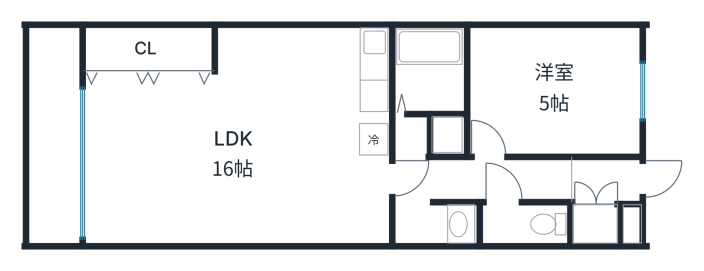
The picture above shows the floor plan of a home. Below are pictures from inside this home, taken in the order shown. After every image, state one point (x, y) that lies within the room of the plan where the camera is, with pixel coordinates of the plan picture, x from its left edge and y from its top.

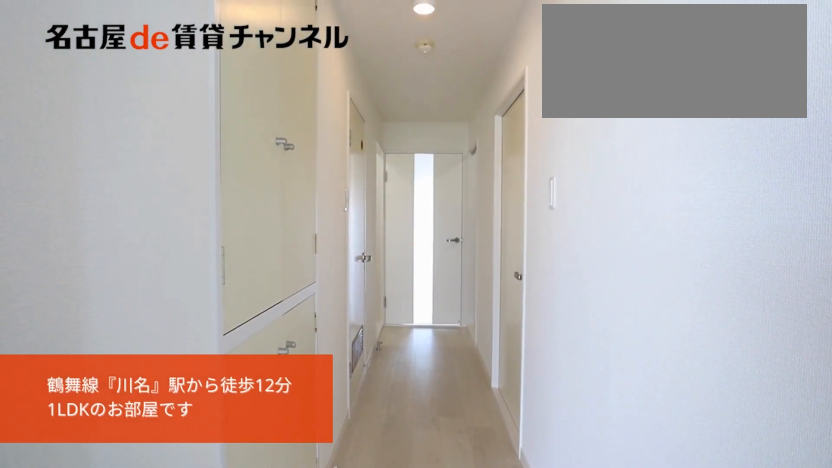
(607, 182)
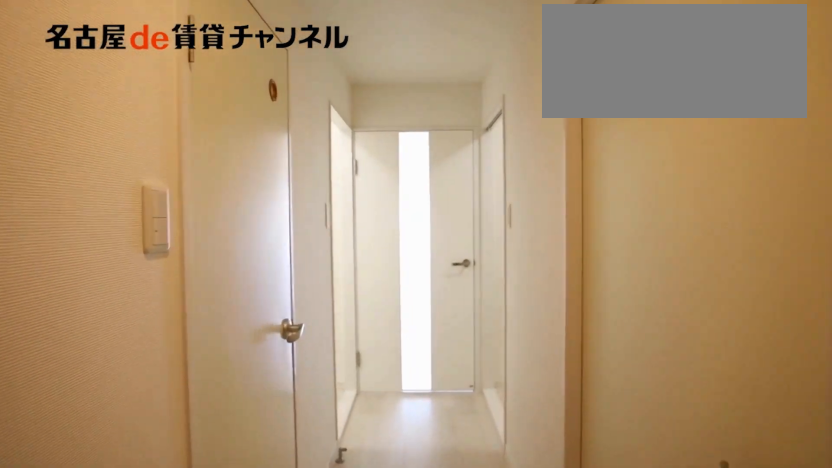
(607, 182)
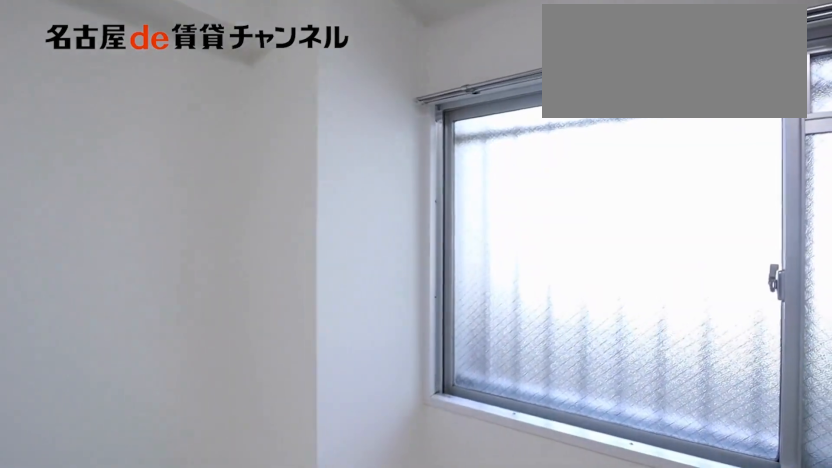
(555, 92)
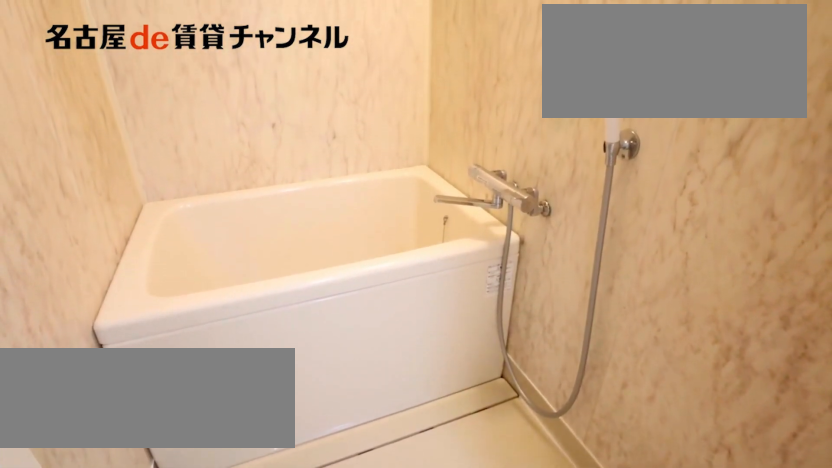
(429, 69)
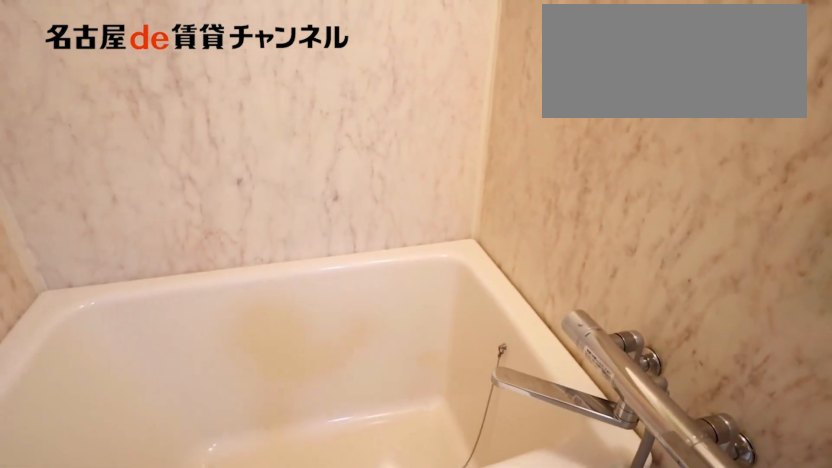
(429, 69)
